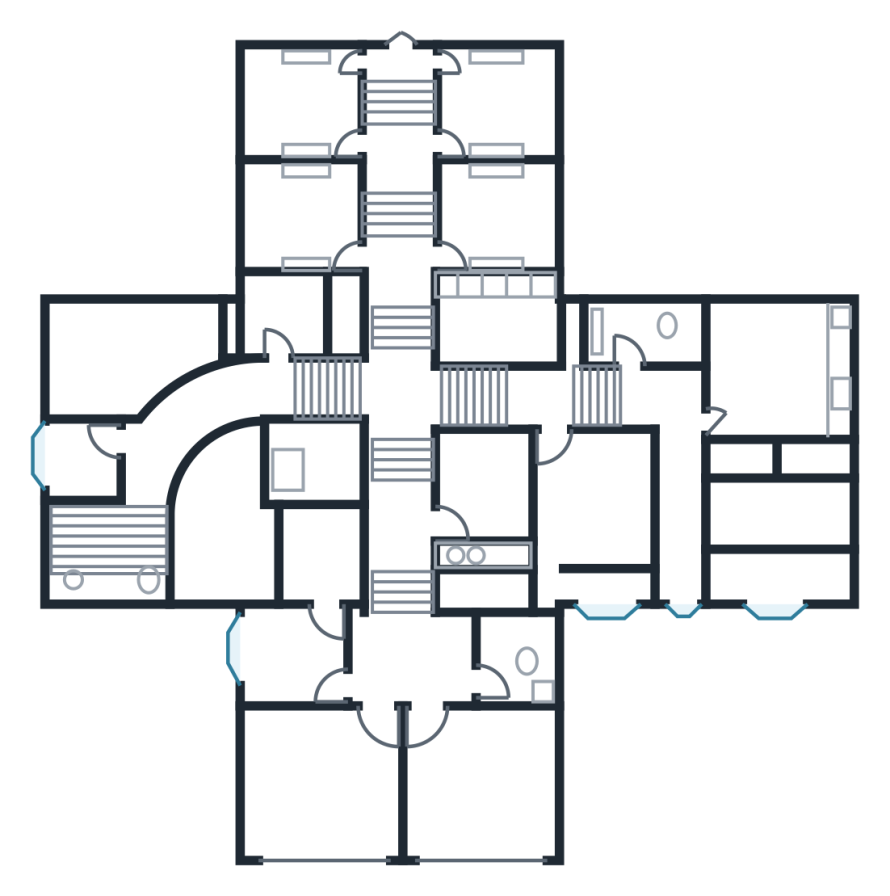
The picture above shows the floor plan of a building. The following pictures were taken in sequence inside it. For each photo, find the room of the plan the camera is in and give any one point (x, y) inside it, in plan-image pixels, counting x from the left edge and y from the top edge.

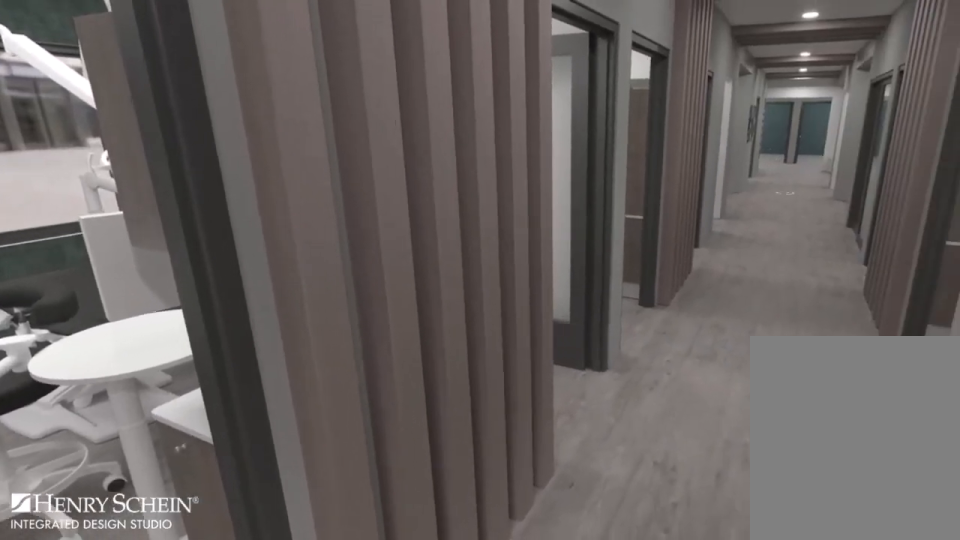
(400, 113)
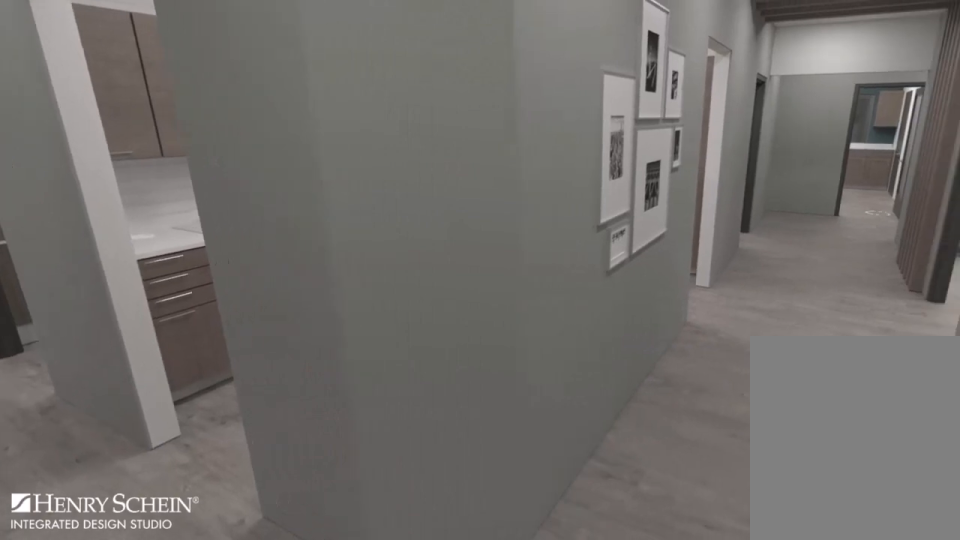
(401, 395)
